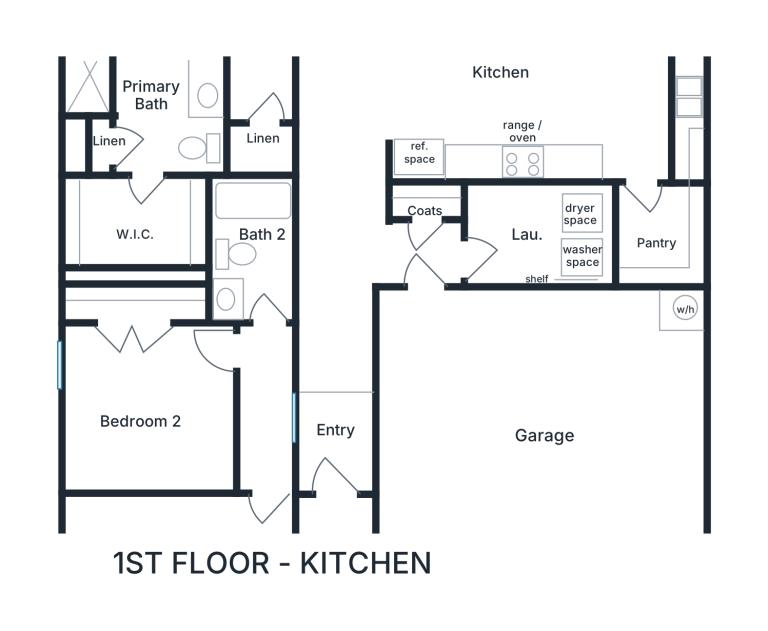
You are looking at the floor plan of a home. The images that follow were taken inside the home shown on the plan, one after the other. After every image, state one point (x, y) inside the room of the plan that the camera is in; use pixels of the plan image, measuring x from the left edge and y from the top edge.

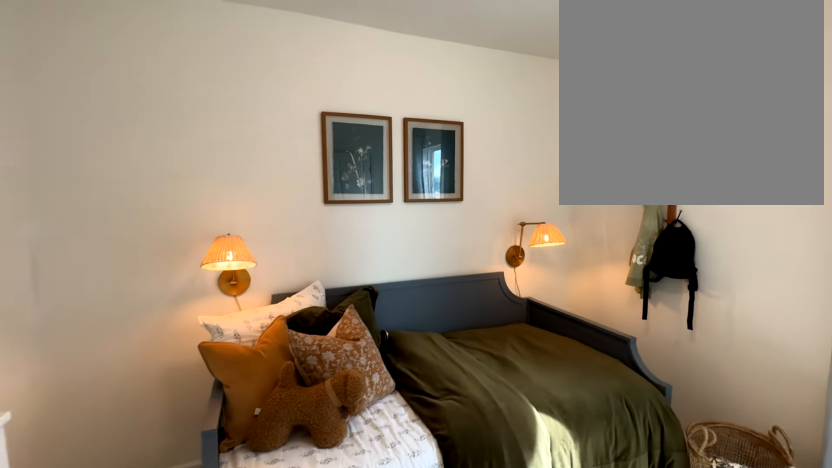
(148, 406)
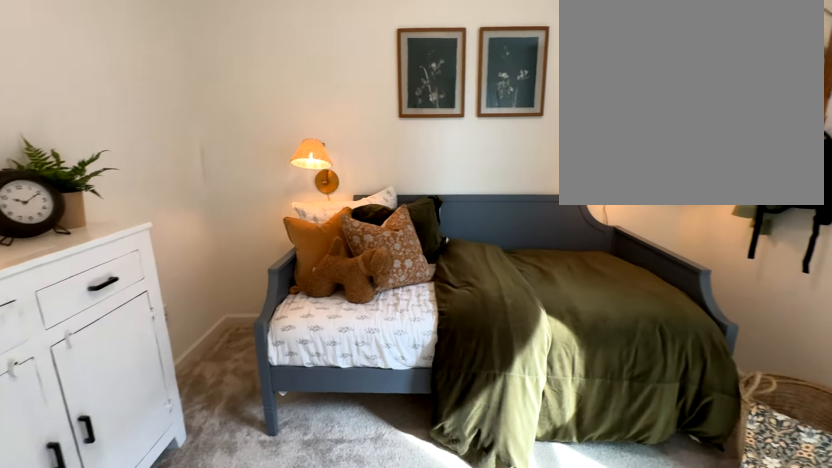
(148, 406)
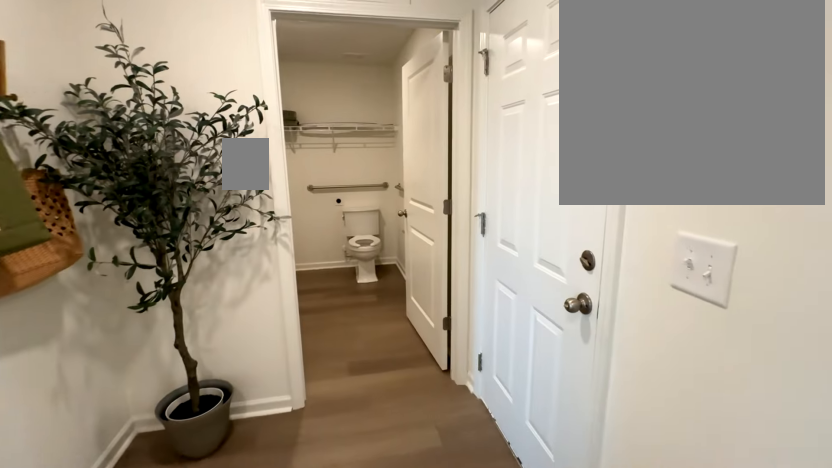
(381, 235)
